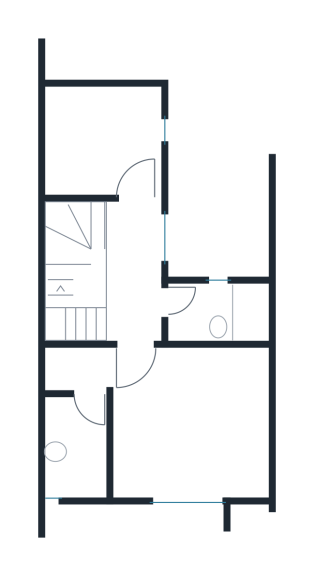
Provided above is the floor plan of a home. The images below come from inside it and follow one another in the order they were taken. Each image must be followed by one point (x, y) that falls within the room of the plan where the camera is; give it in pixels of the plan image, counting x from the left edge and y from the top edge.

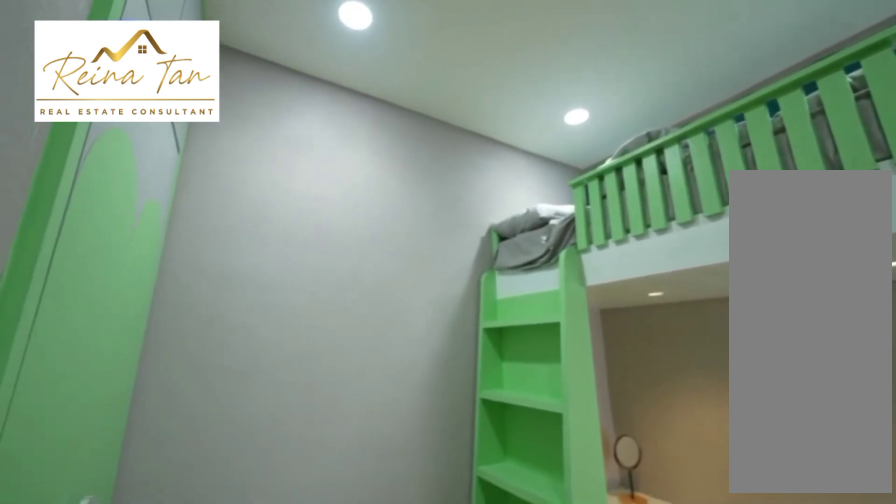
(105, 140)
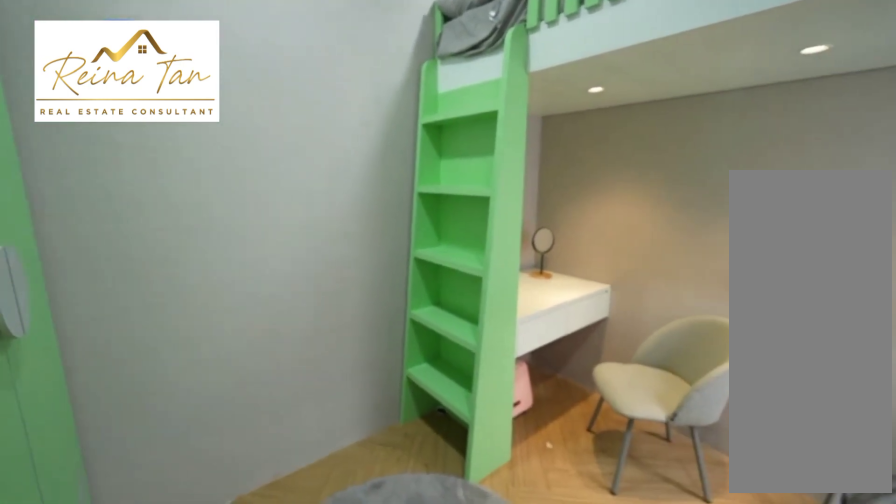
(105, 140)
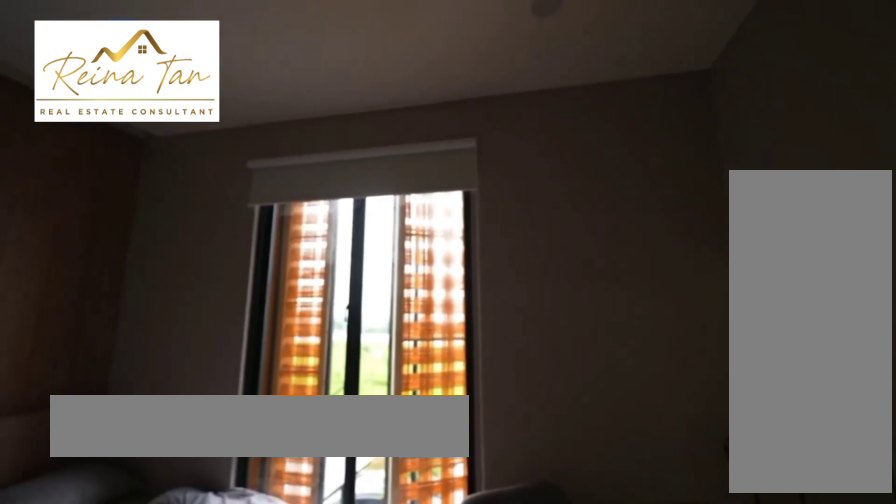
(158, 421)
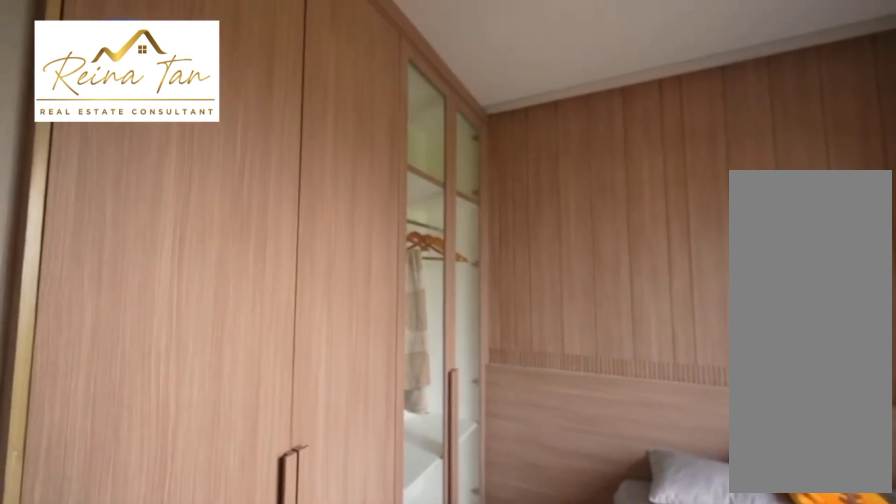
(158, 421)
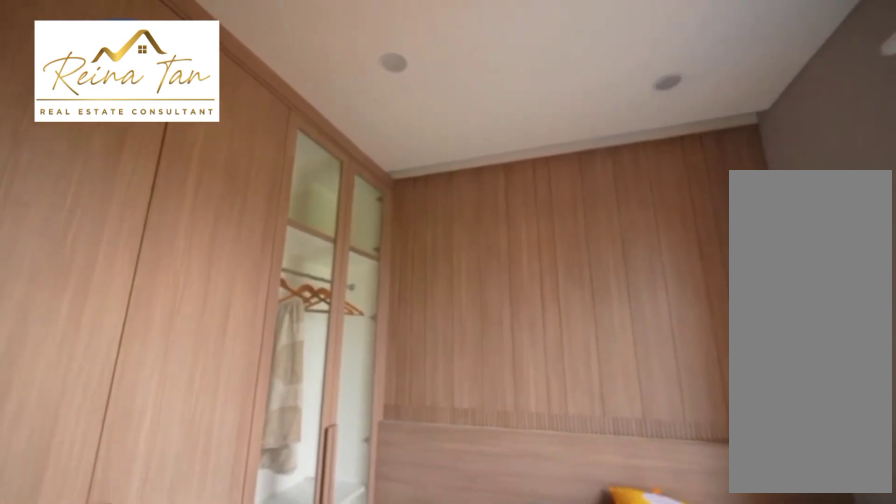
(158, 421)
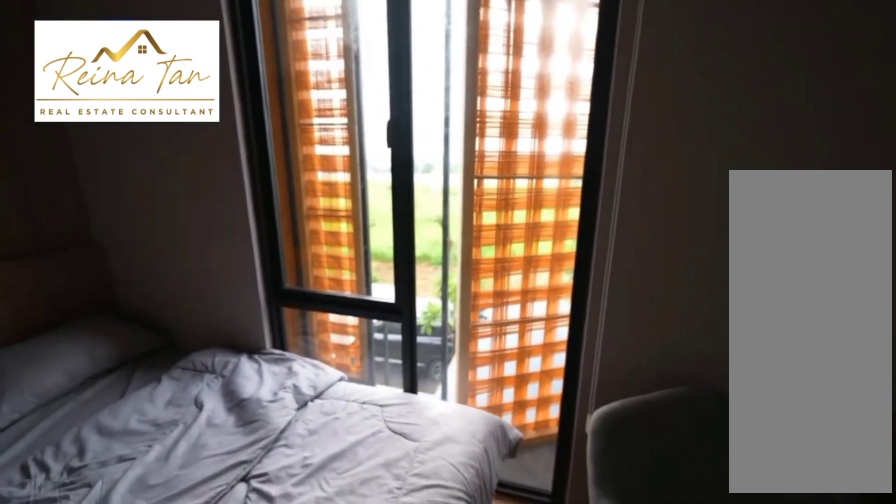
(158, 421)
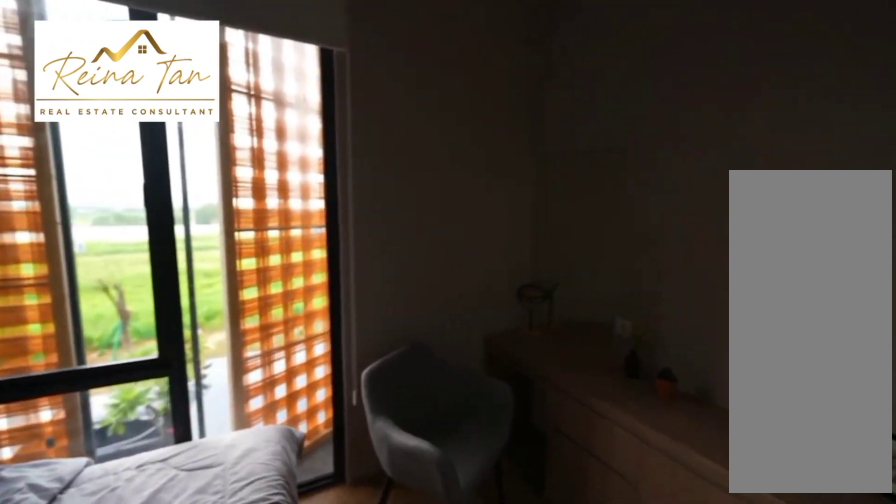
(158, 421)
